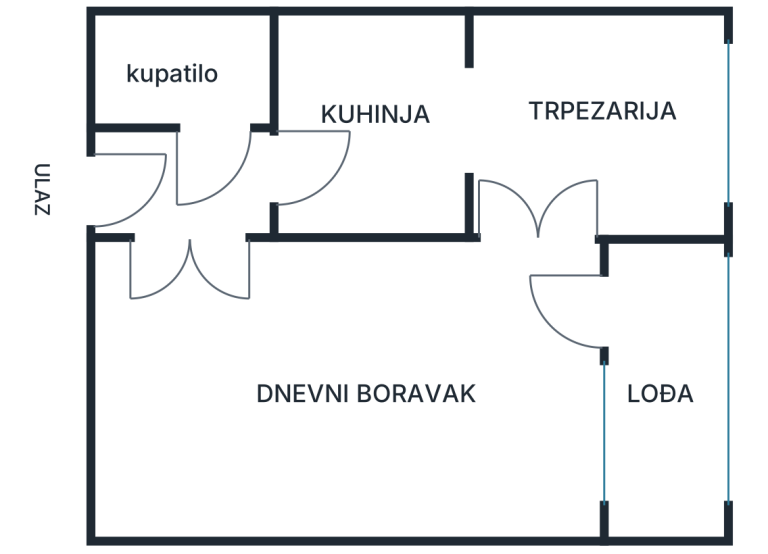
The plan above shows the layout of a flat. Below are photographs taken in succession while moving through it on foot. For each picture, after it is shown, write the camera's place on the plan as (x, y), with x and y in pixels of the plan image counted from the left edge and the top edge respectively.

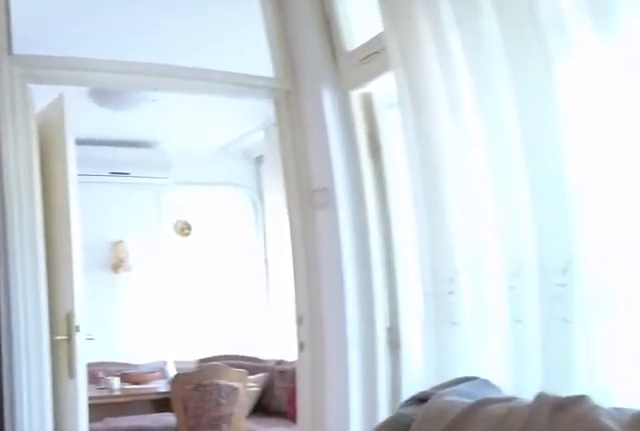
(462, 391)
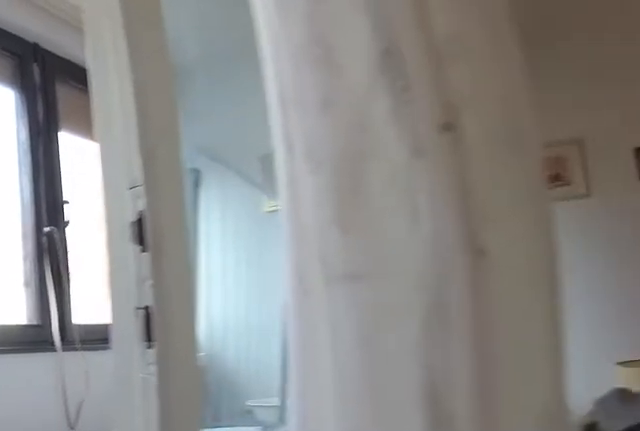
(585, 305)
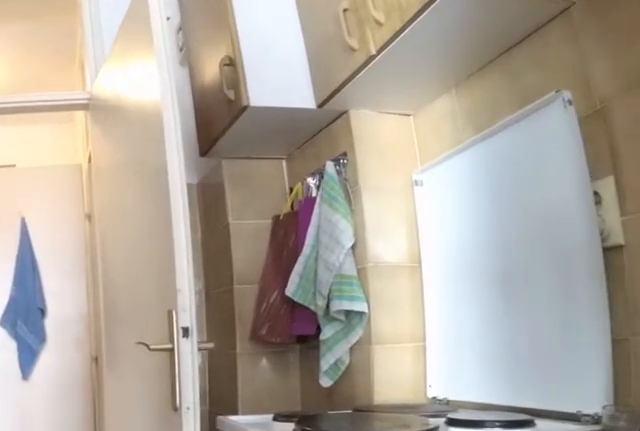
(473, 128)
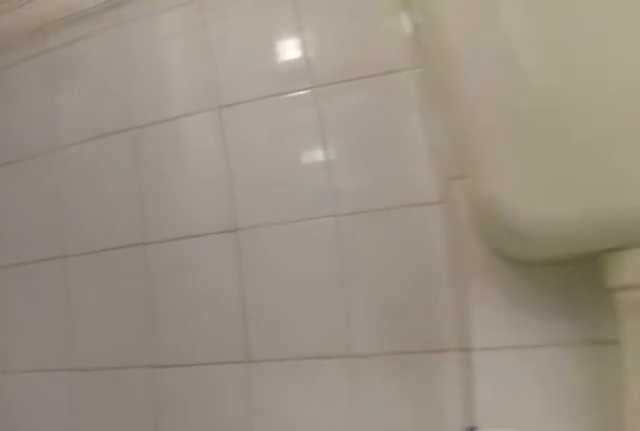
(190, 103)
